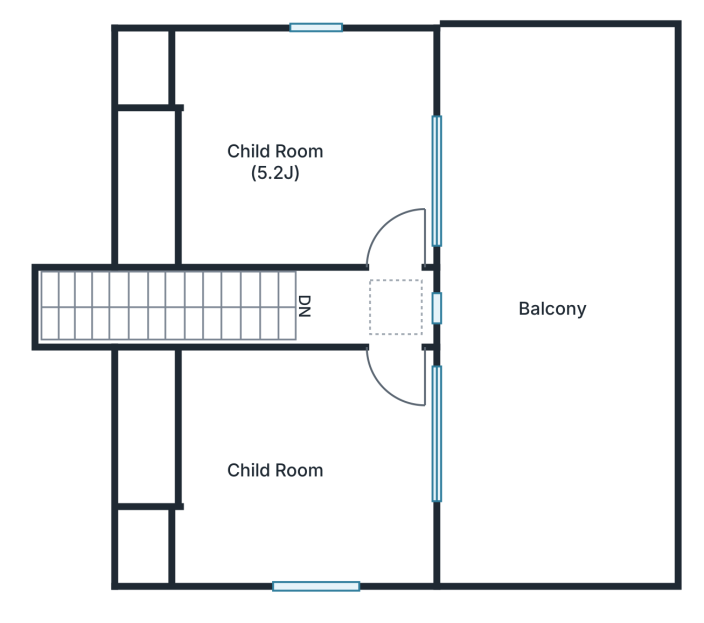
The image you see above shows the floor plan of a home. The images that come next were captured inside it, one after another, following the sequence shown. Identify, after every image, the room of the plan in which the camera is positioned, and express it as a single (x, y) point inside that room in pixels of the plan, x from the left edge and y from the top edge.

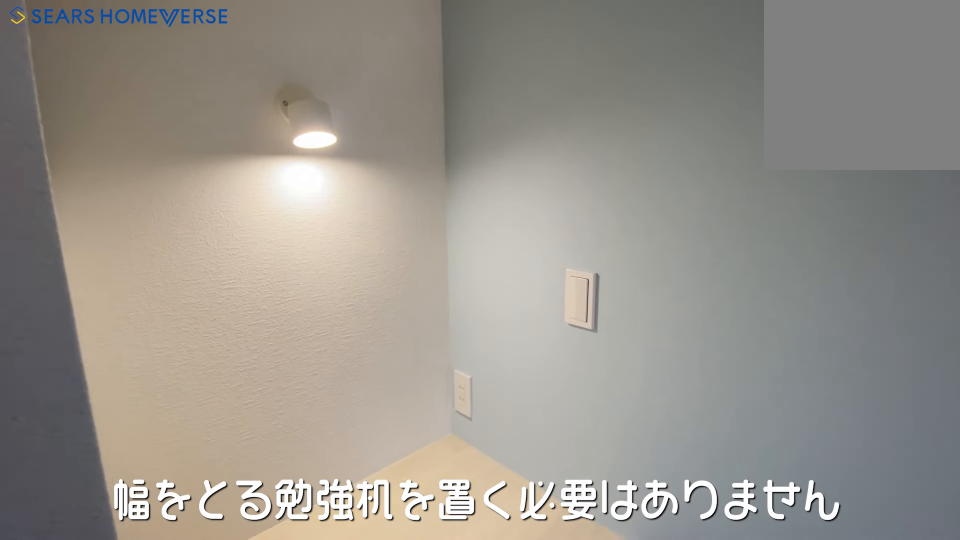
(291, 159)
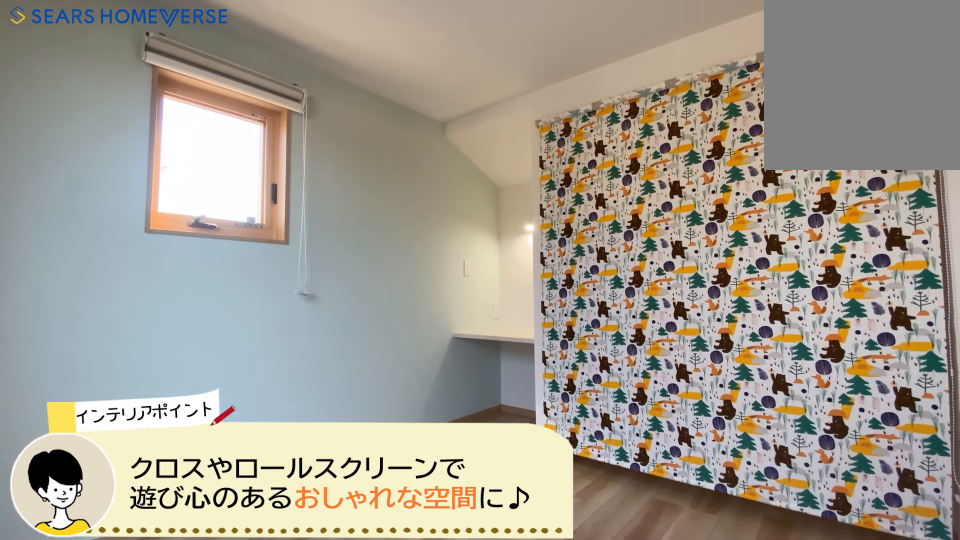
(300, 449)
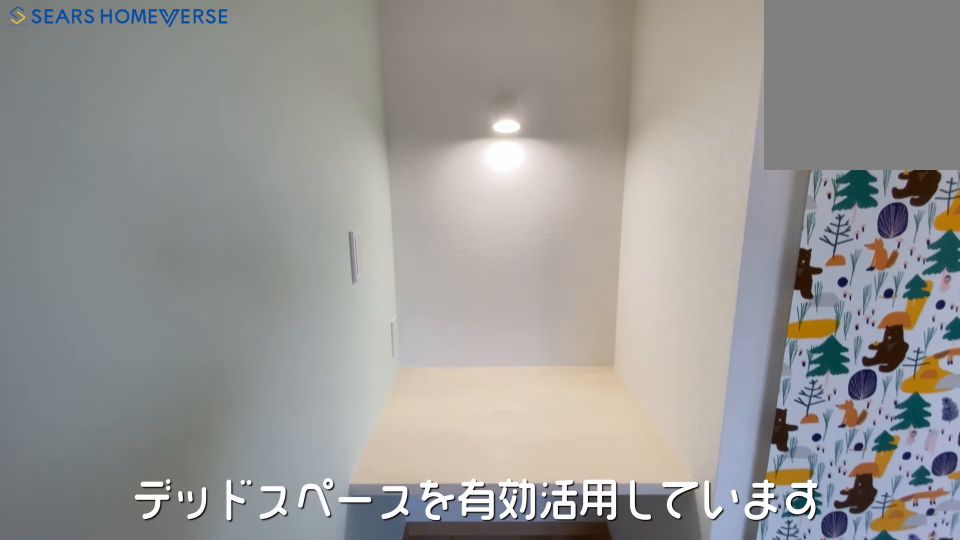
(300, 449)
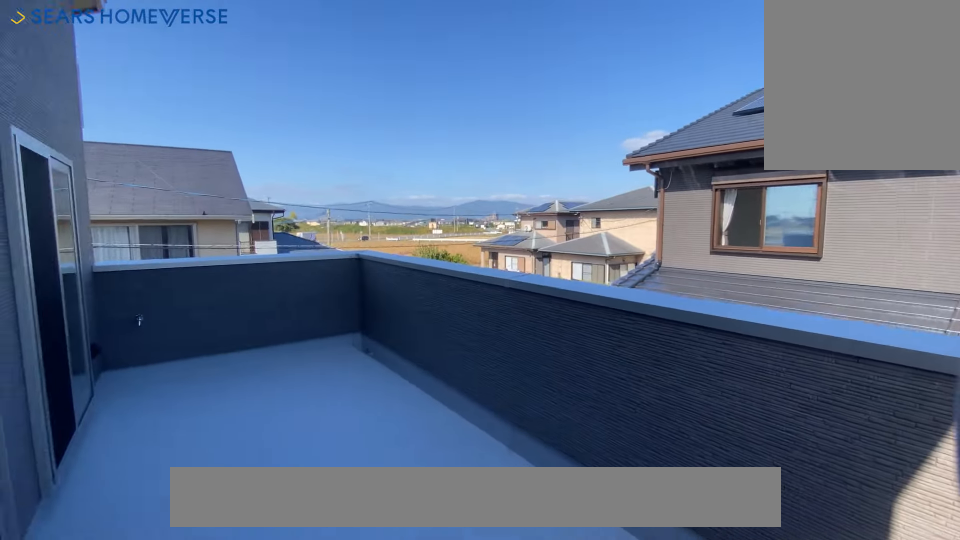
(554, 311)
